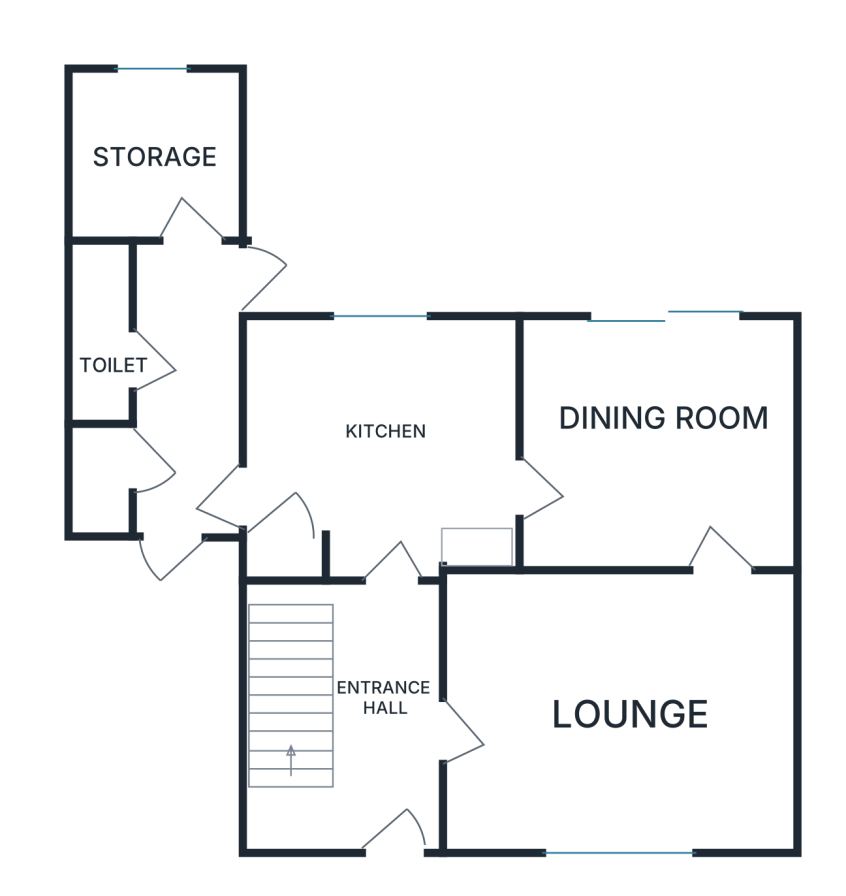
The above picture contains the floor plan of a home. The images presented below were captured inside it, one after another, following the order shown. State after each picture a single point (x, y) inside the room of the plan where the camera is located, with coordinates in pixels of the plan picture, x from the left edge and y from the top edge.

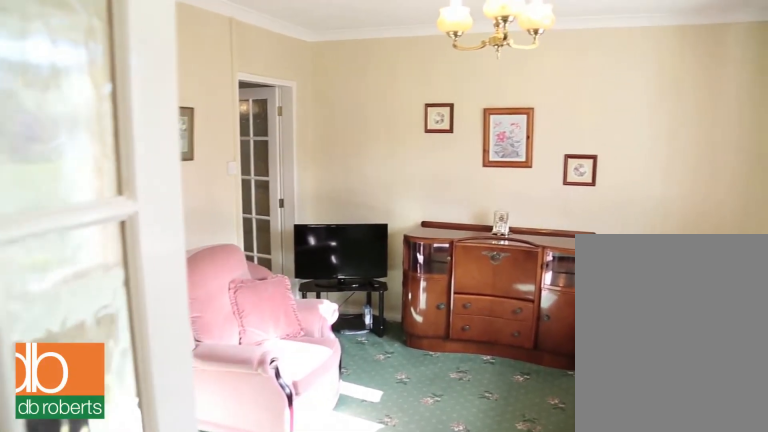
(615, 705)
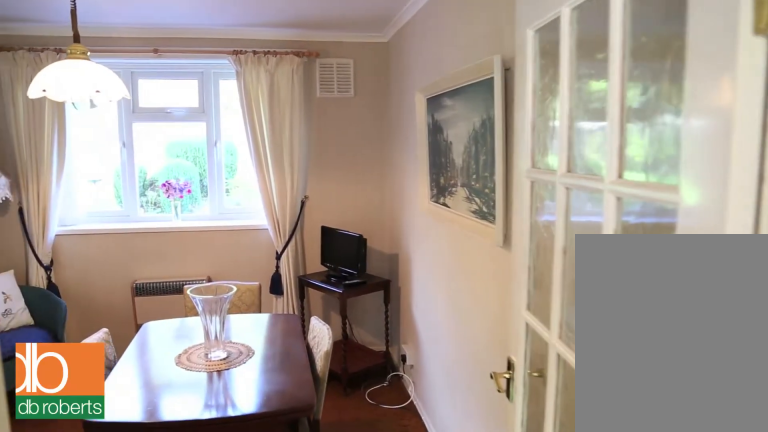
(660, 440)
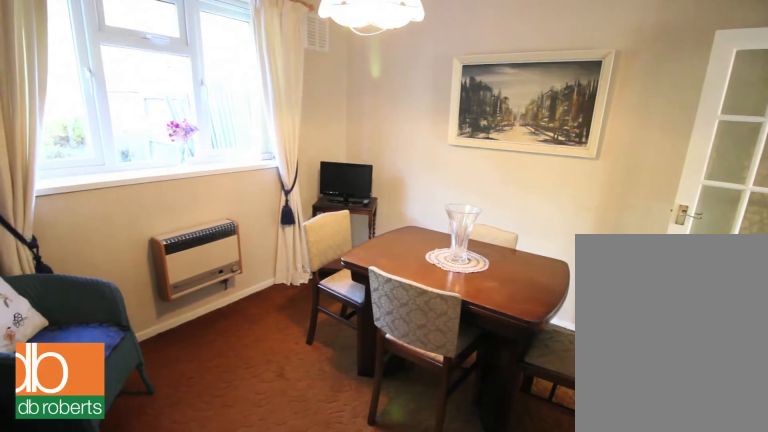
(658, 441)
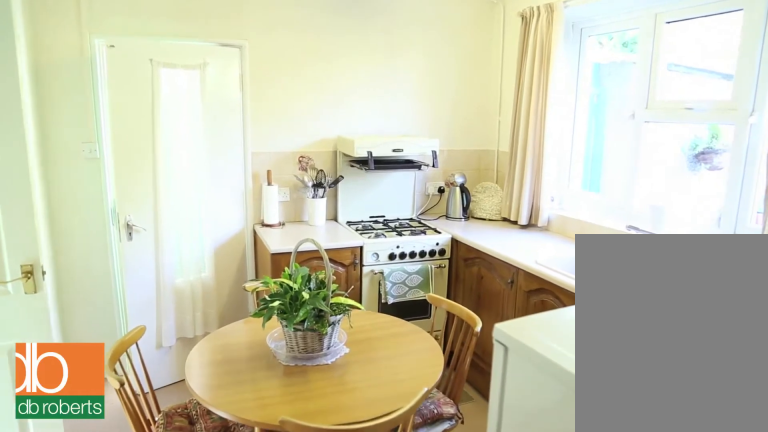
(382, 445)
